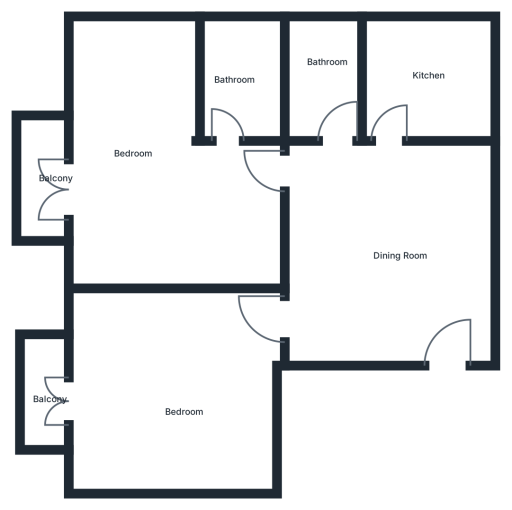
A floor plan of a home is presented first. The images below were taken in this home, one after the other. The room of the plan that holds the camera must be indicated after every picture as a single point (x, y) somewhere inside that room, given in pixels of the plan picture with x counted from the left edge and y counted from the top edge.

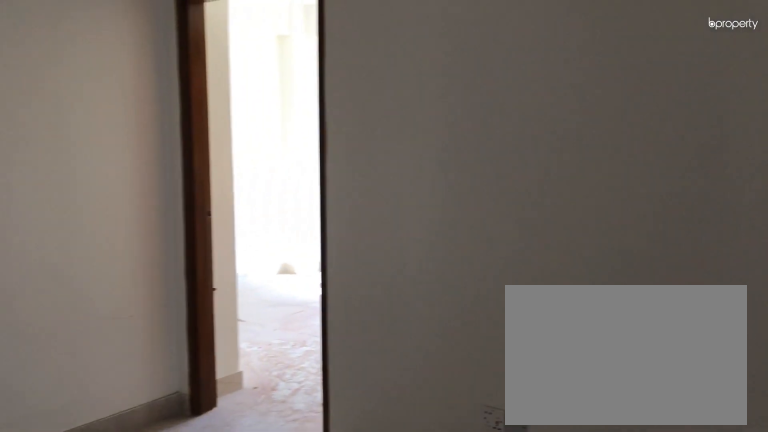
(387, 236)
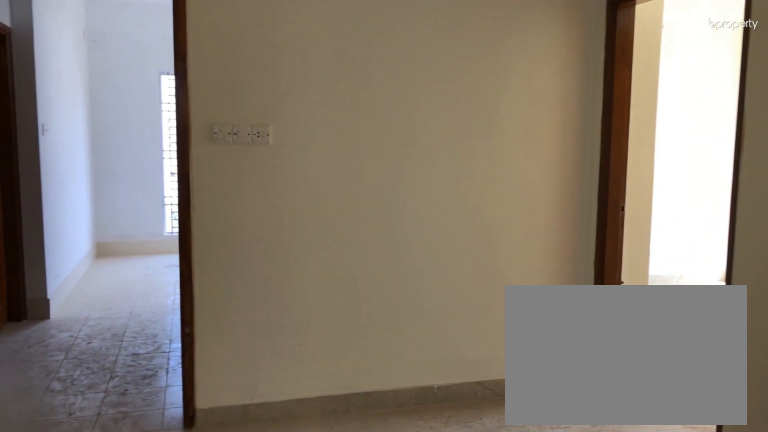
(387, 236)
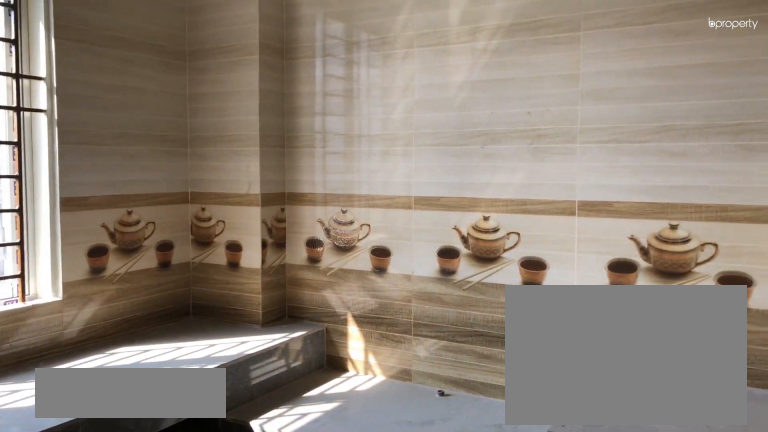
(423, 80)
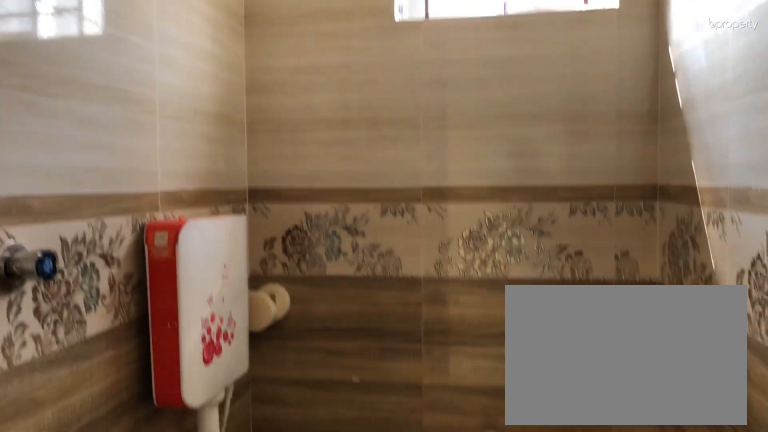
(331, 90)
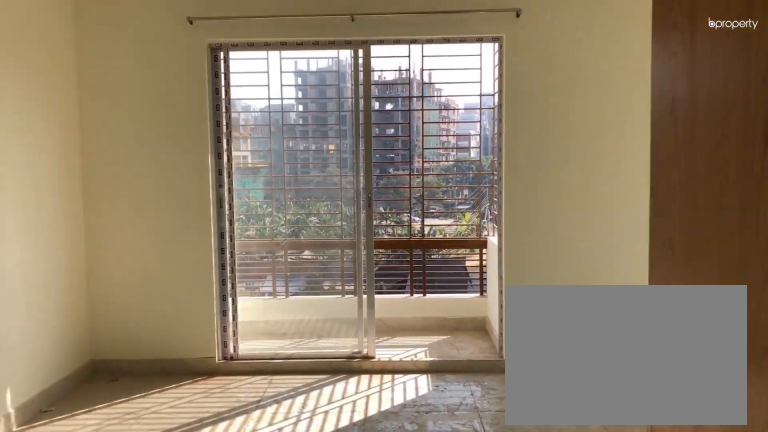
(147, 177)
